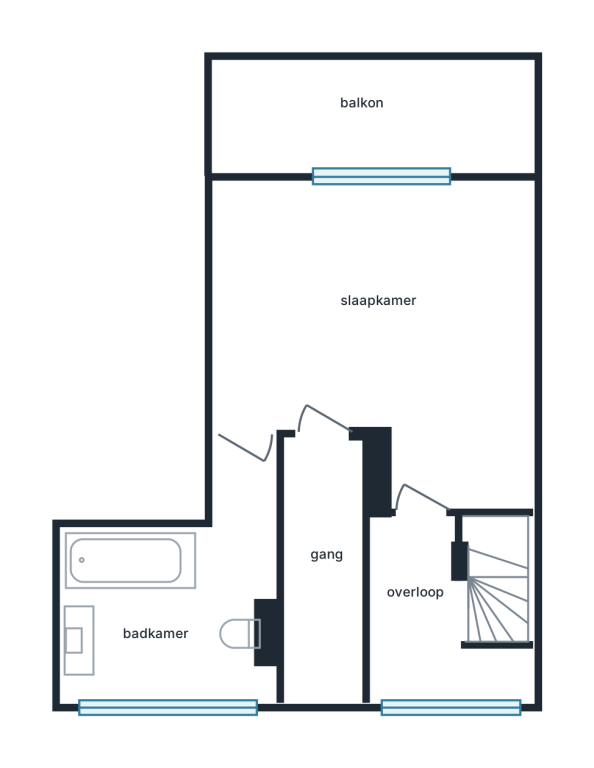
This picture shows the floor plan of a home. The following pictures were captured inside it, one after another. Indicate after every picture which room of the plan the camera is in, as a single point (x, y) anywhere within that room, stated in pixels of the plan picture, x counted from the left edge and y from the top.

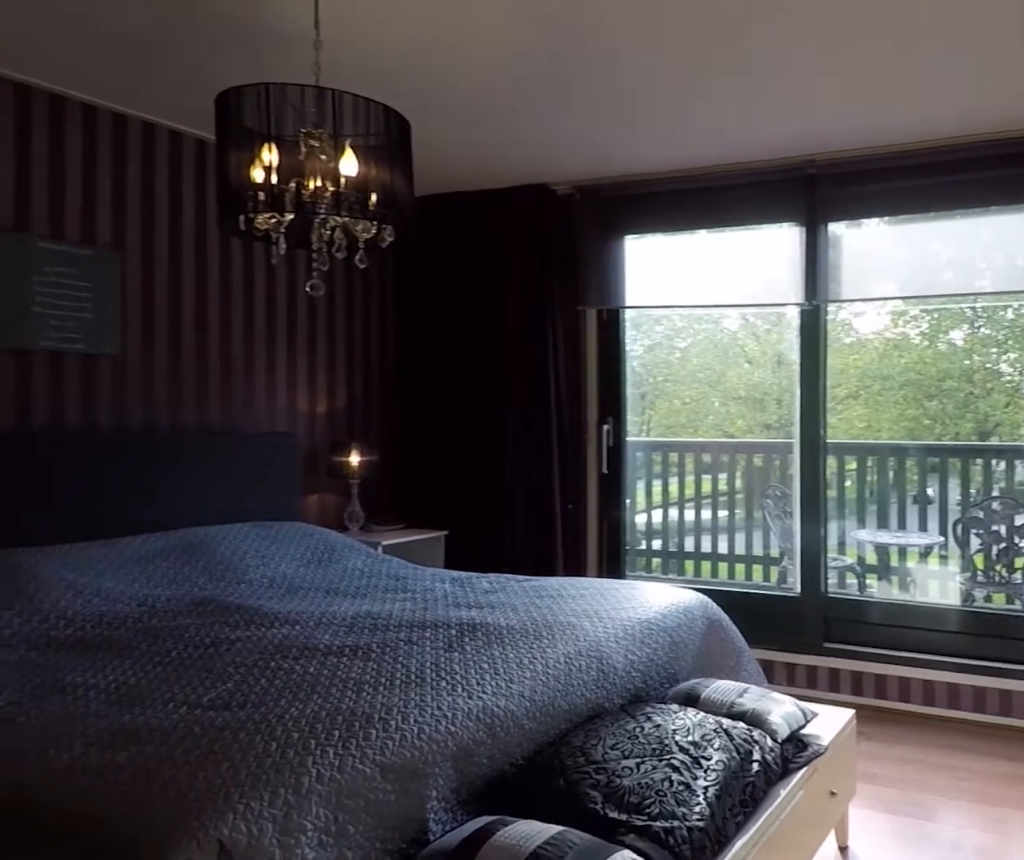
(357, 307)
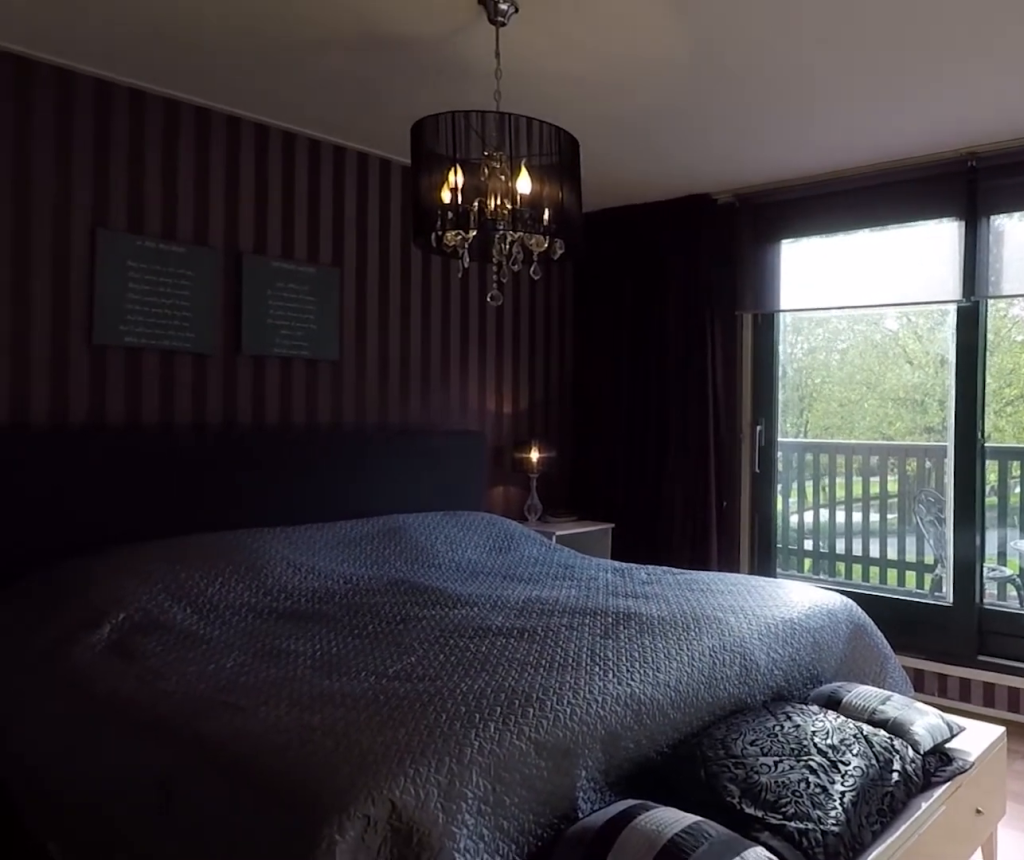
(357, 307)
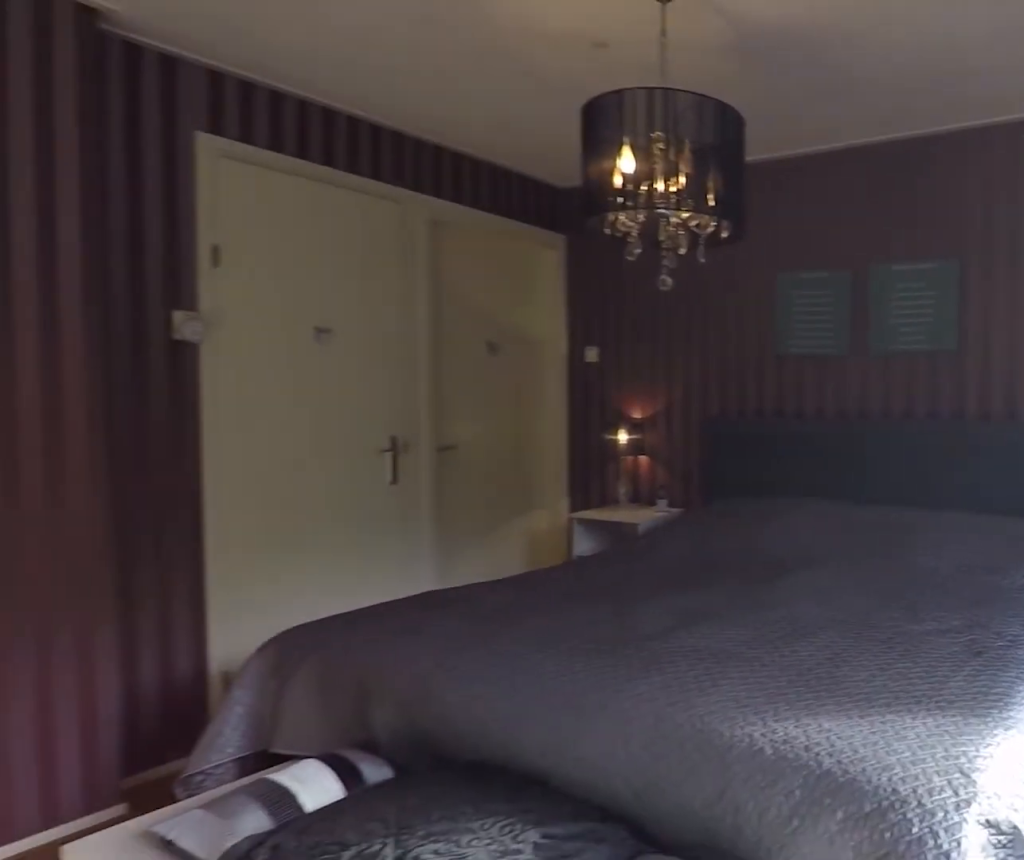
(357, 307)
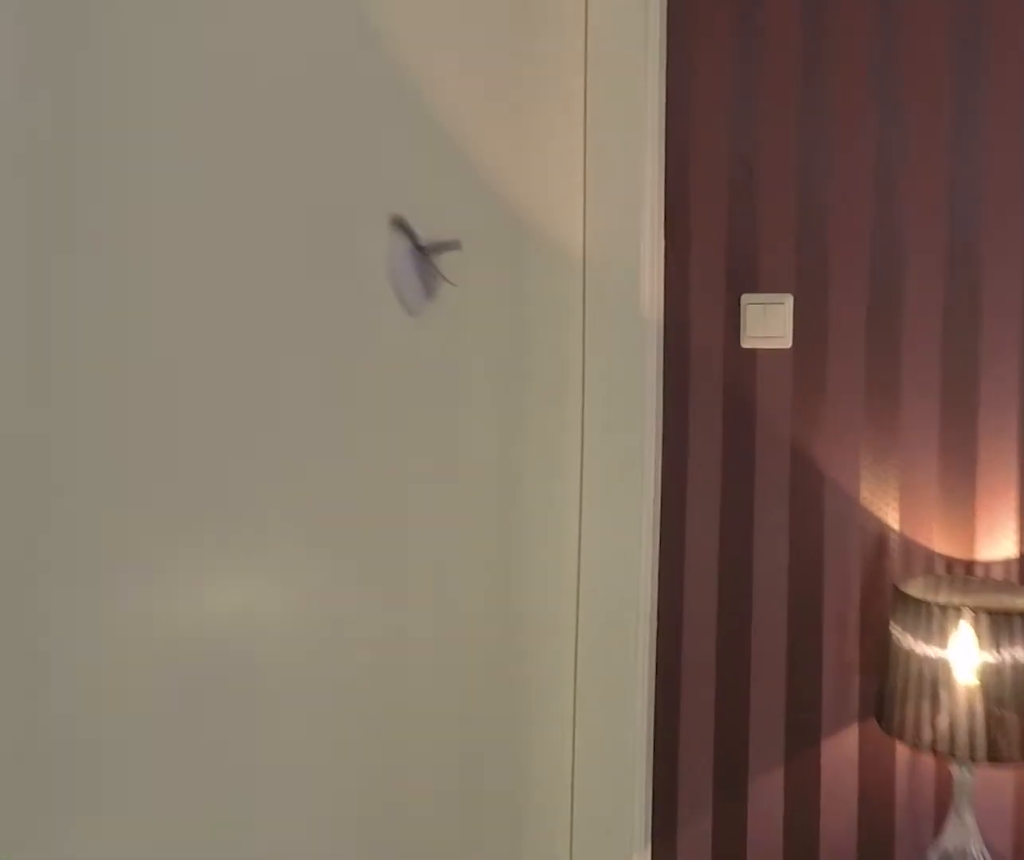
(357, 307)
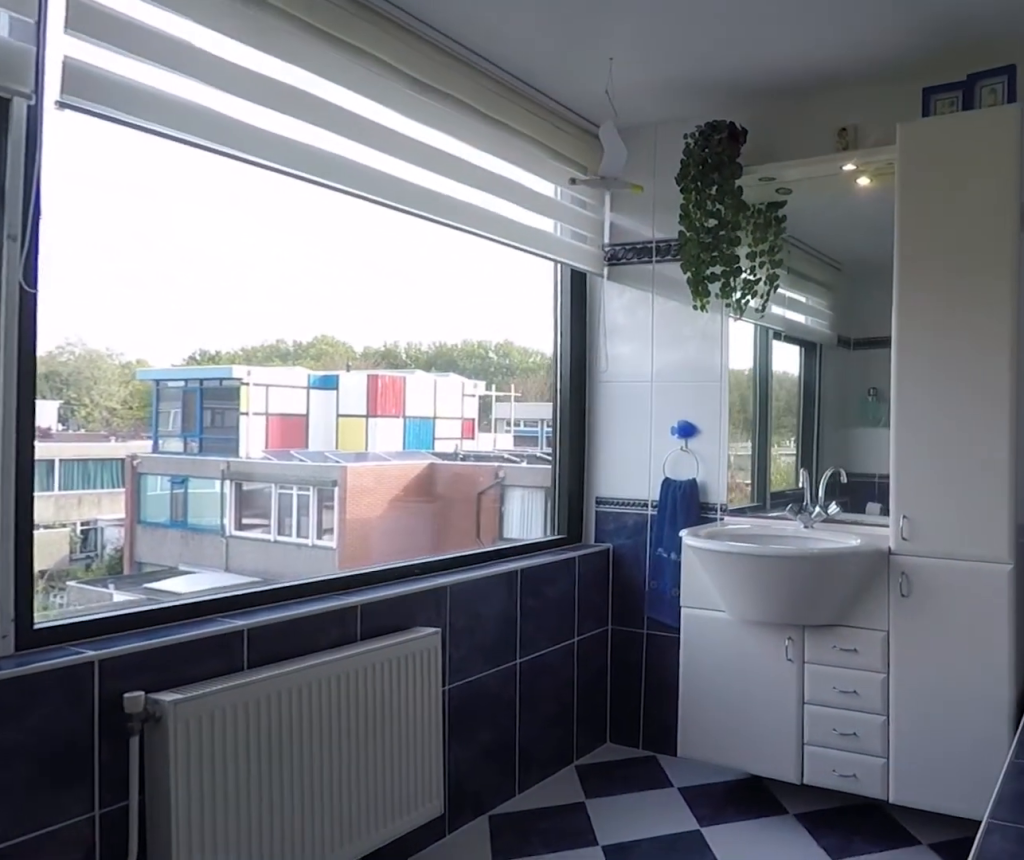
(247, 483)
